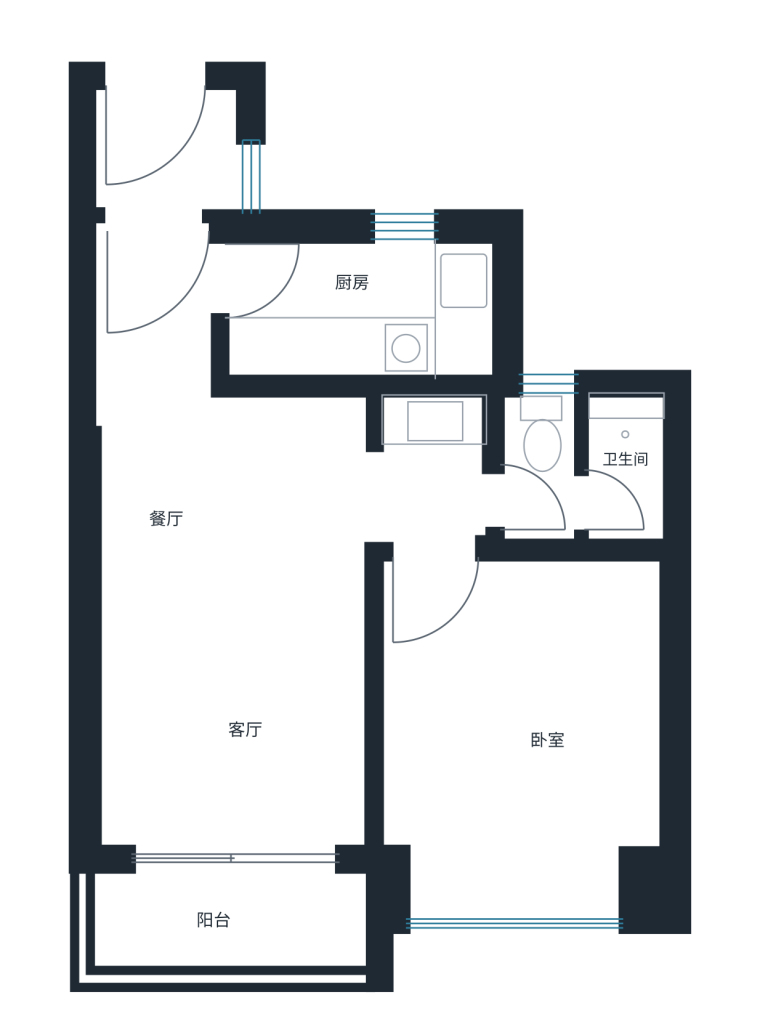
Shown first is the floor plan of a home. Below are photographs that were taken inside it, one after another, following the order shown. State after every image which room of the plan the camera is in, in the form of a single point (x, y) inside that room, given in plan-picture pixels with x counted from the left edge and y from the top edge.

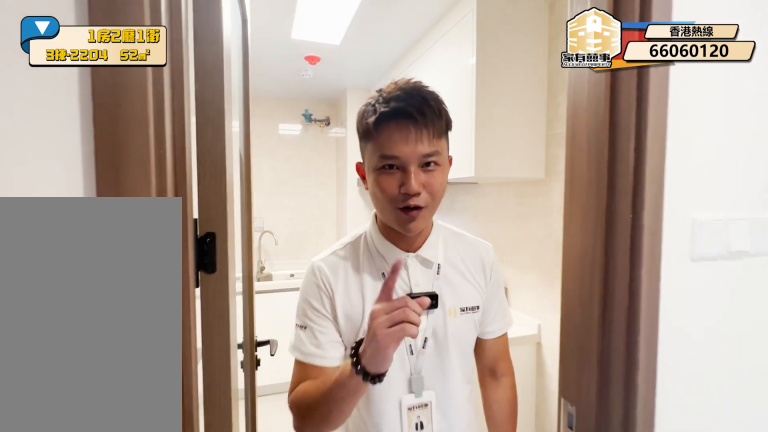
(228, 255)
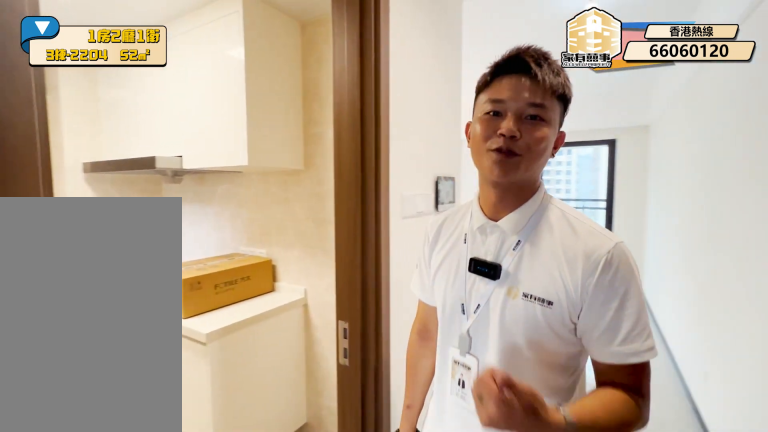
(147, 337)
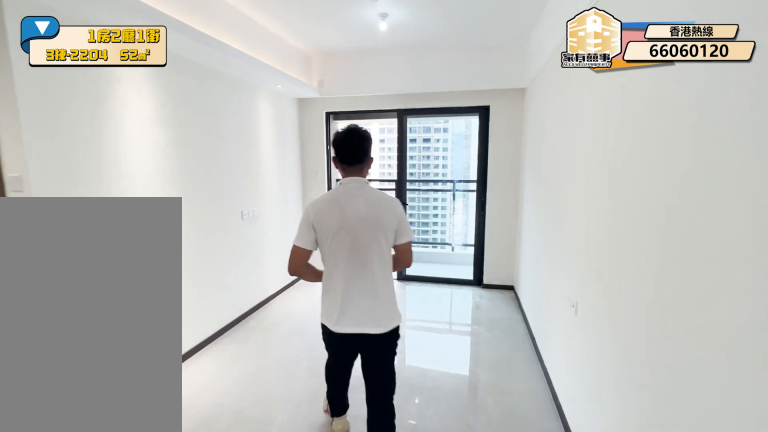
(165, 651)
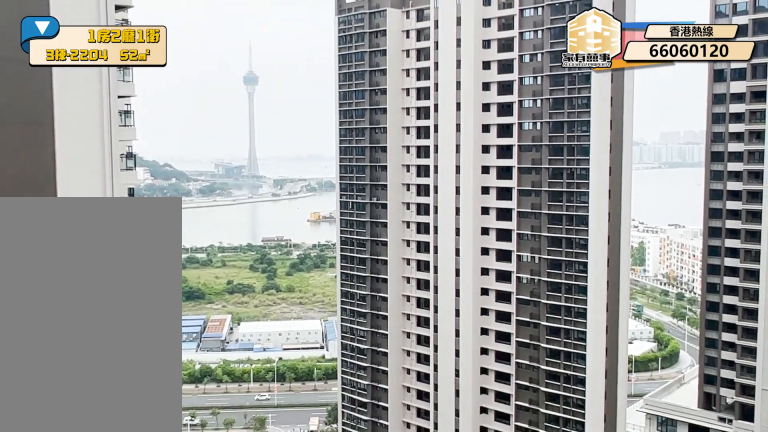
(194, 932)
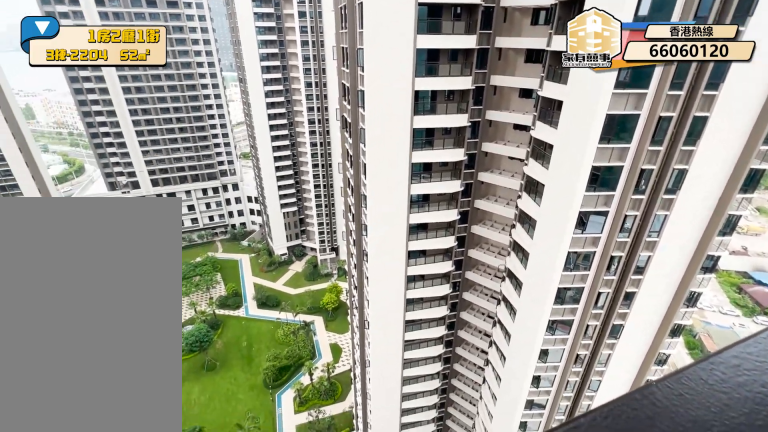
(194, 932)
